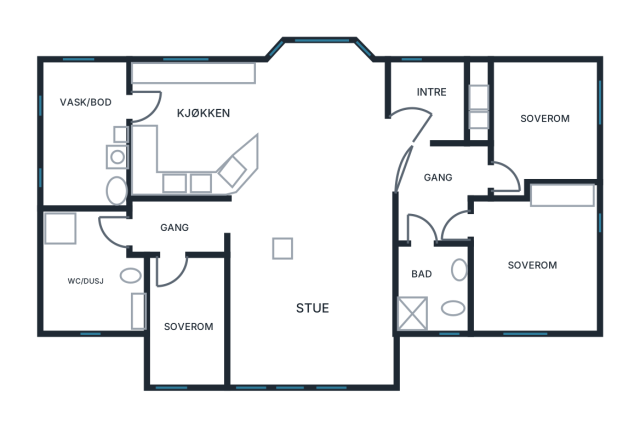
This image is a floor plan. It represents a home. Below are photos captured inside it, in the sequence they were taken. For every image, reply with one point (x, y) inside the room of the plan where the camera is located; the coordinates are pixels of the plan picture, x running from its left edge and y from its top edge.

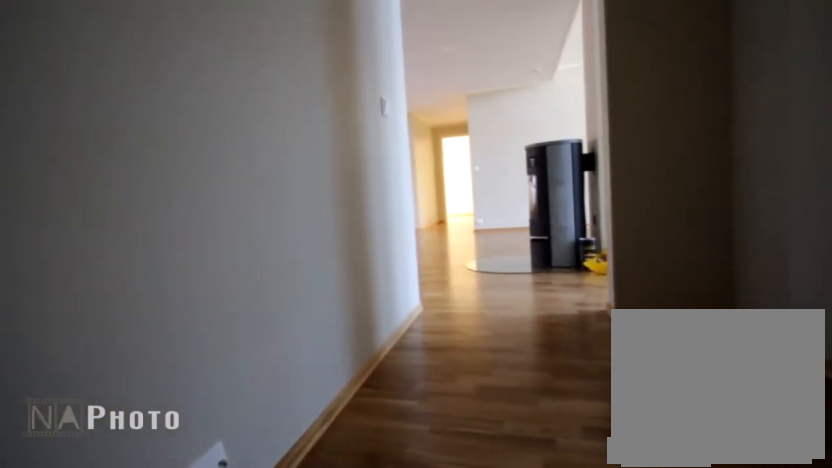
(177, 228)
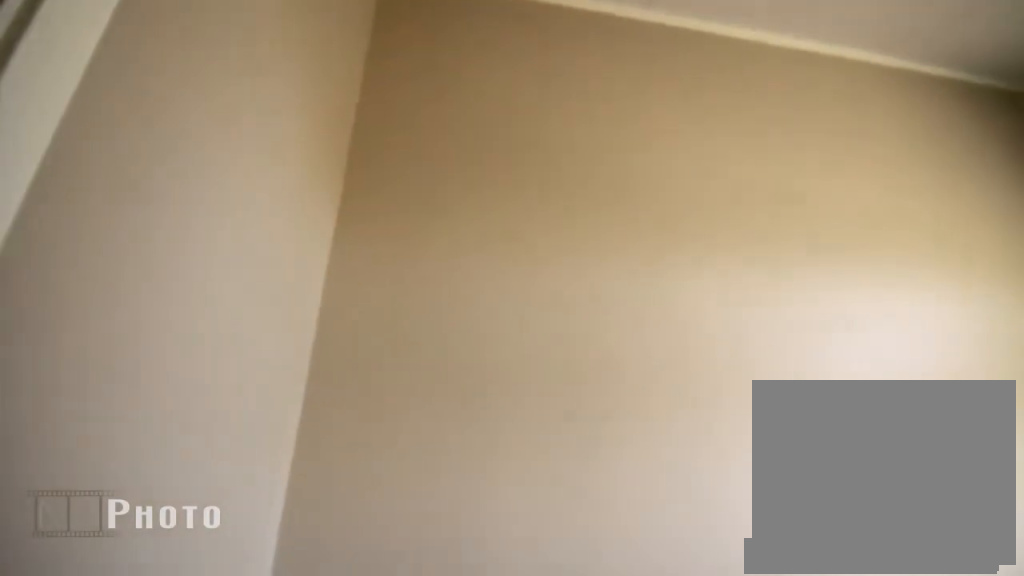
(187, 320)
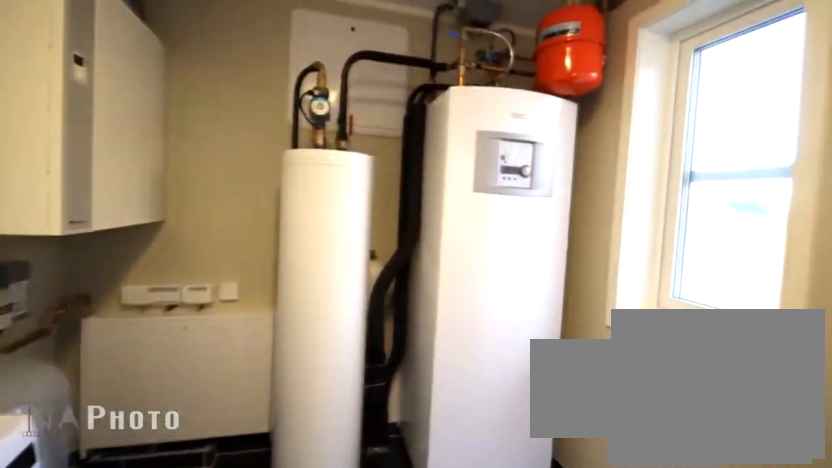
(90, 135)
